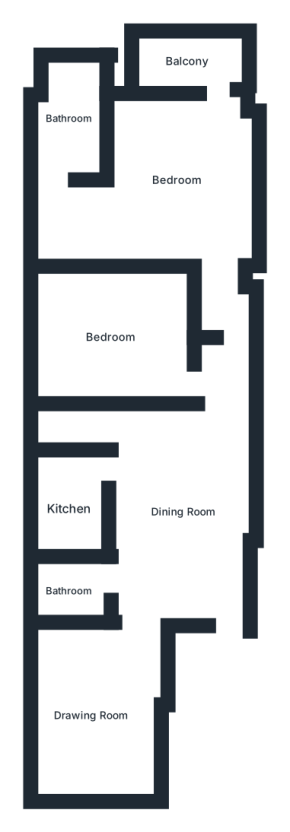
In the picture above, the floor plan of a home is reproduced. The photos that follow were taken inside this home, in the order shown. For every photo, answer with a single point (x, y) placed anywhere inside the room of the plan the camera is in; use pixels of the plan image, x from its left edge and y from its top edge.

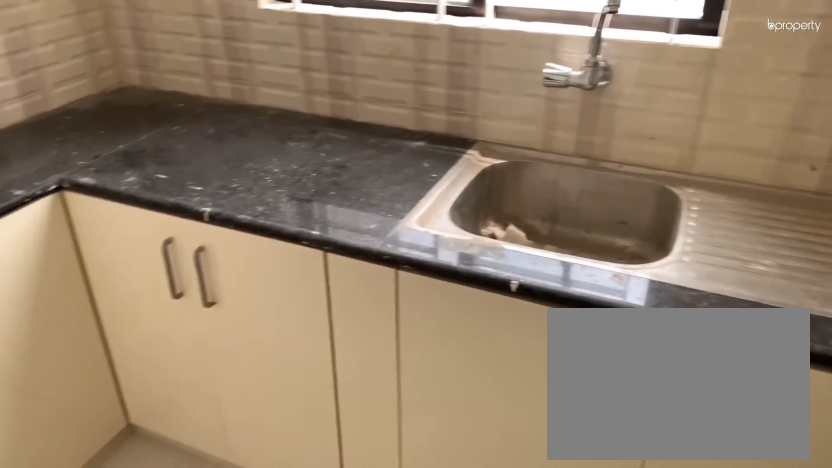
(69, 504)
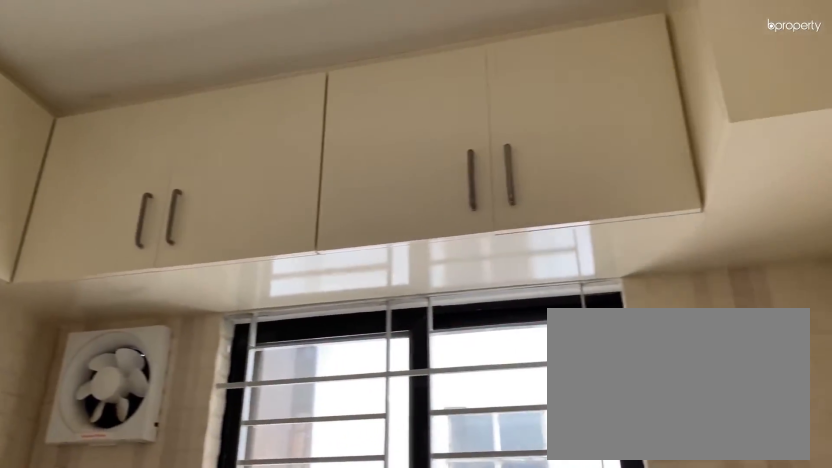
(69, 504)
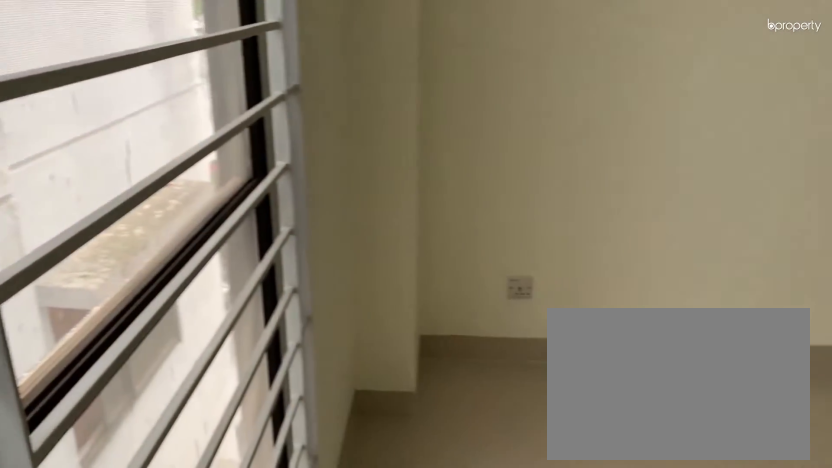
(110, 337)
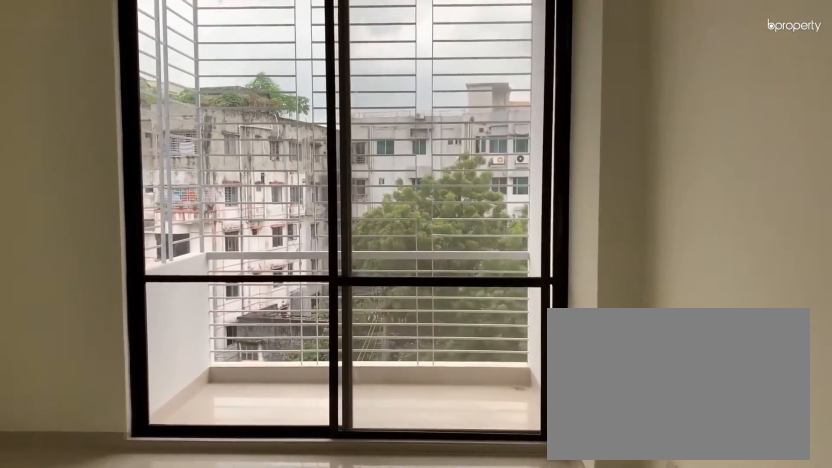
(171, 176)
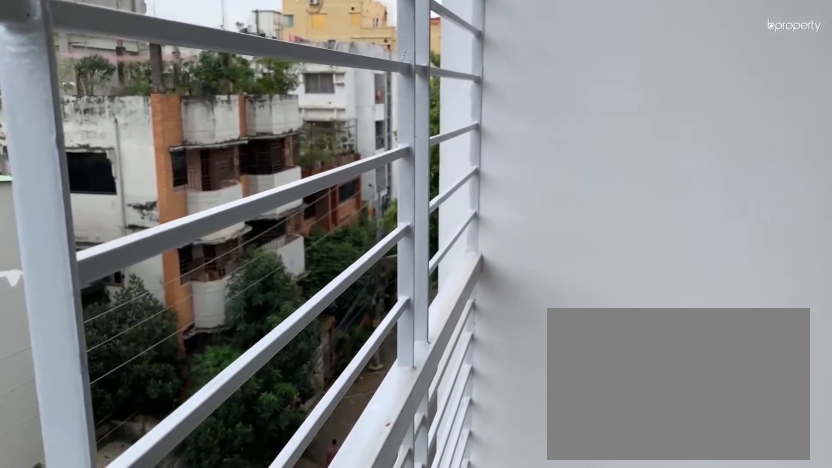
(187, 56)
